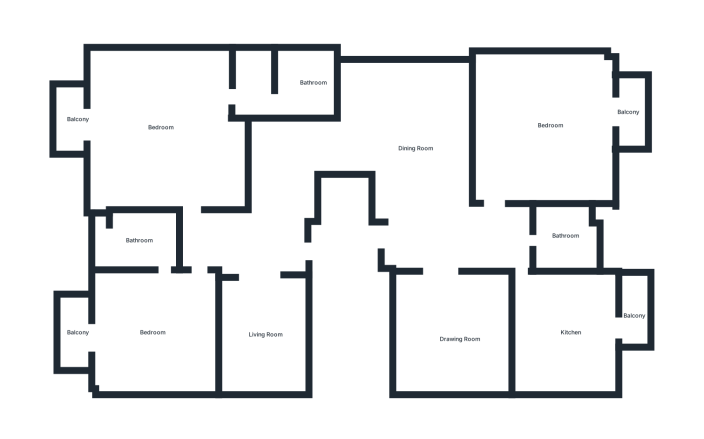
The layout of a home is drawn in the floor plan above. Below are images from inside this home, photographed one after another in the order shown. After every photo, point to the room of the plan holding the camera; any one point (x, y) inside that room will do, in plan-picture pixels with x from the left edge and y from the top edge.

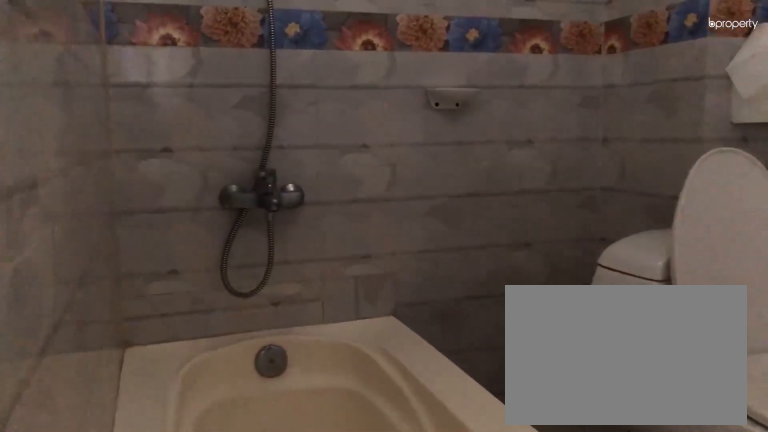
(140, 237)
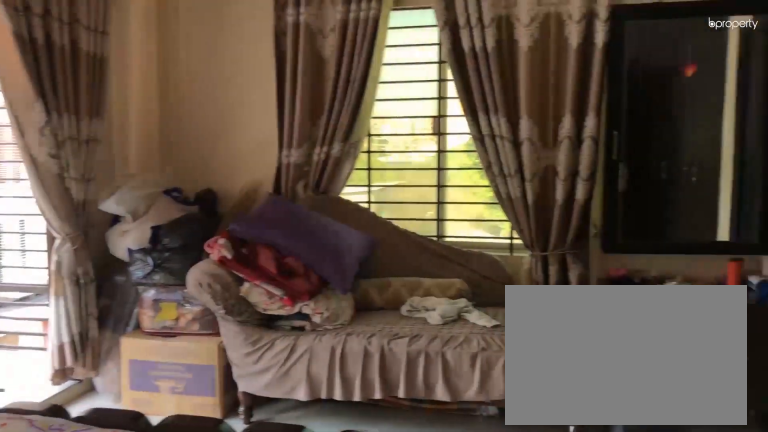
(152, 123)
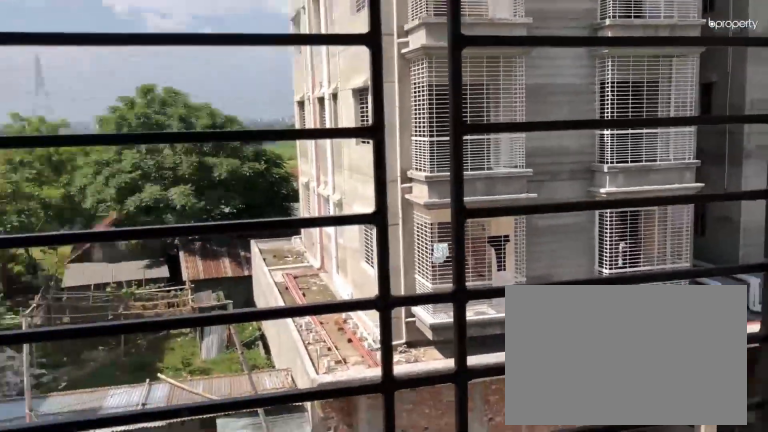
(72, 119)
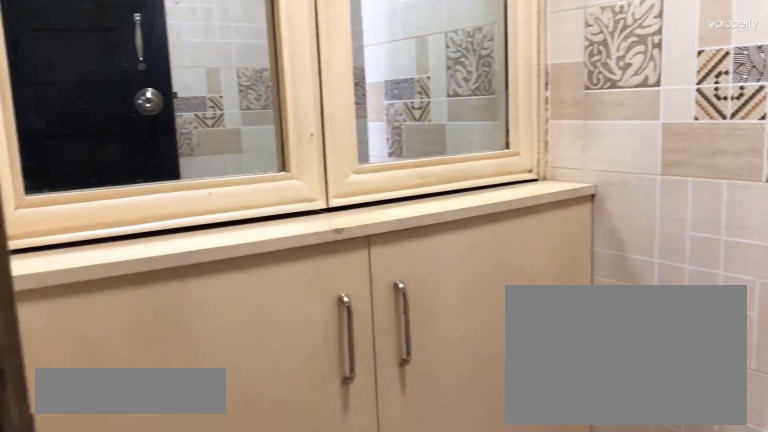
(260, 96)
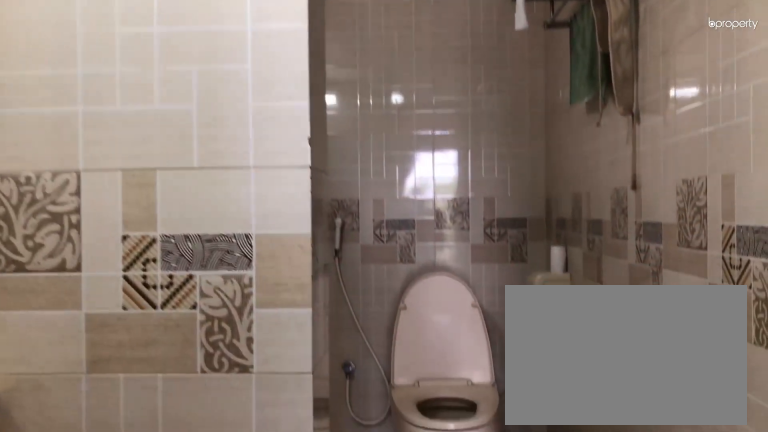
(260, 96)
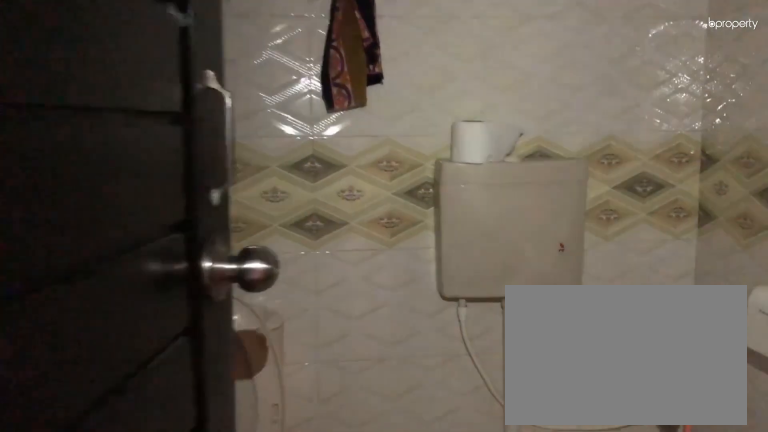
(561, 237)
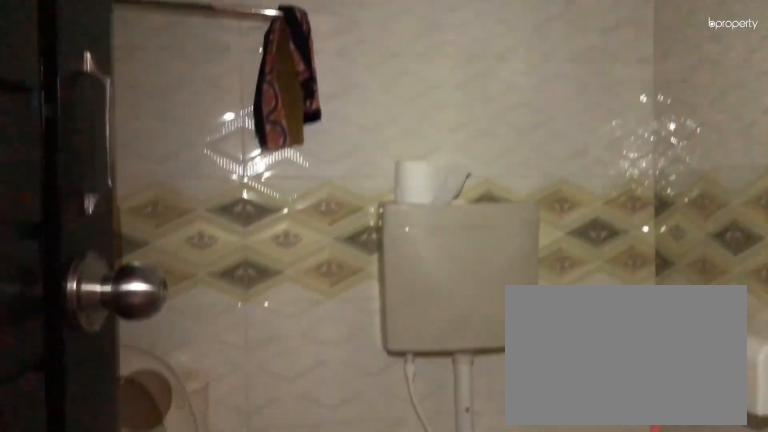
(561, 237)
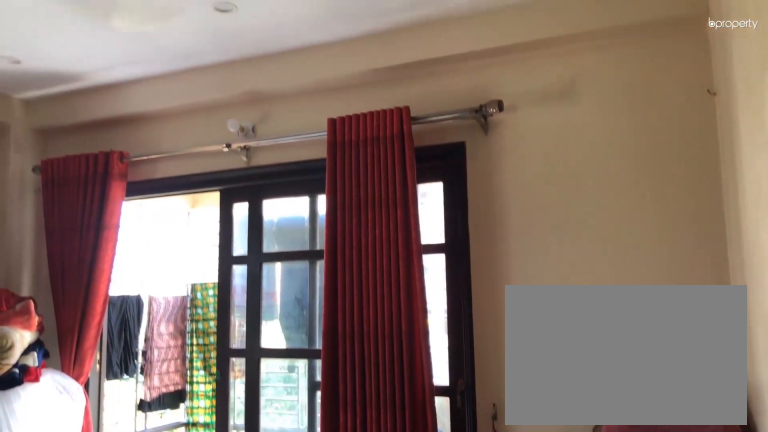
(544, 119)
